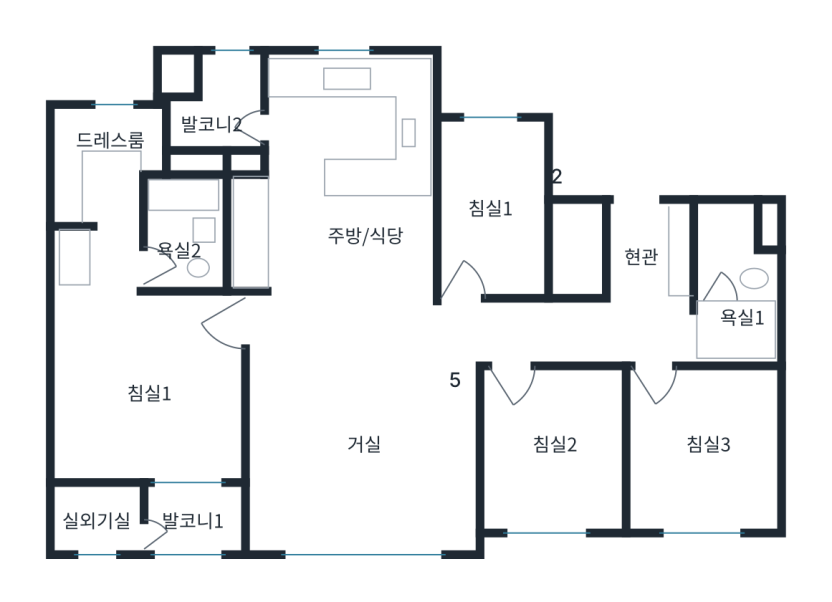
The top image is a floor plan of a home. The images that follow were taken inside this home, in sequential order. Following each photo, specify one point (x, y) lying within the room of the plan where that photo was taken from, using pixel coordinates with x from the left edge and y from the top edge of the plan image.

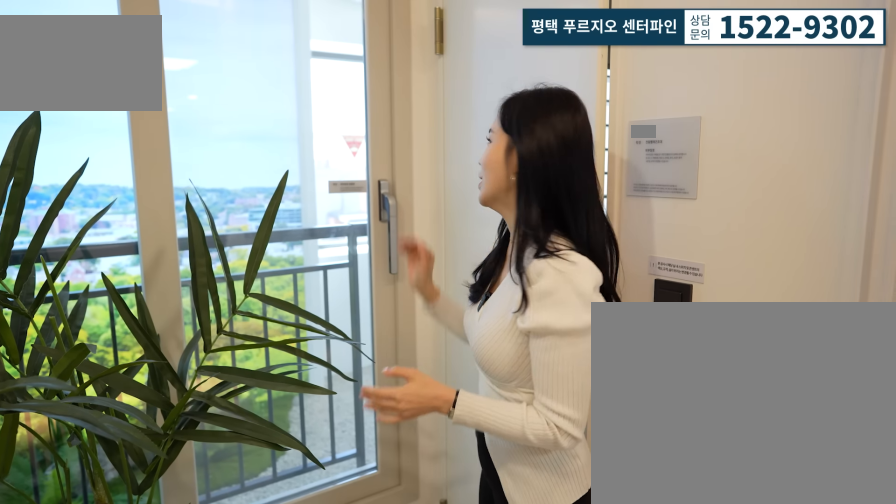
(183, 508)
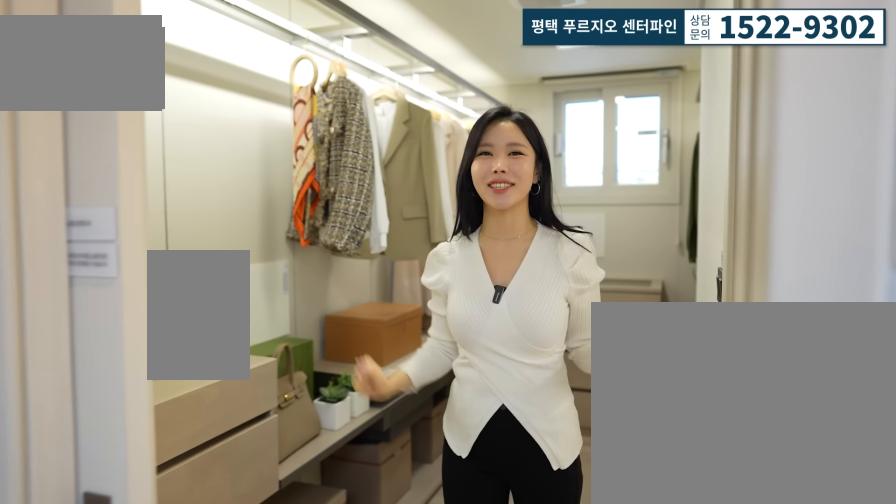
(108, 193)
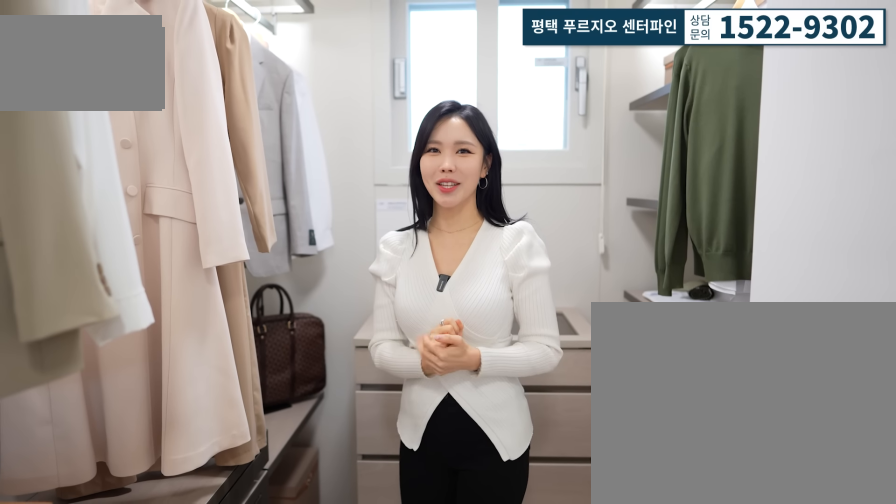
(108, 193)
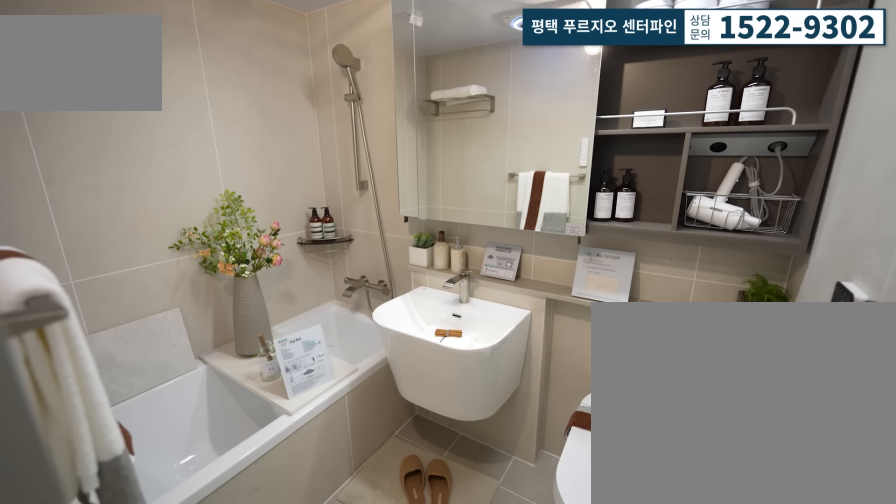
(182, 262)
